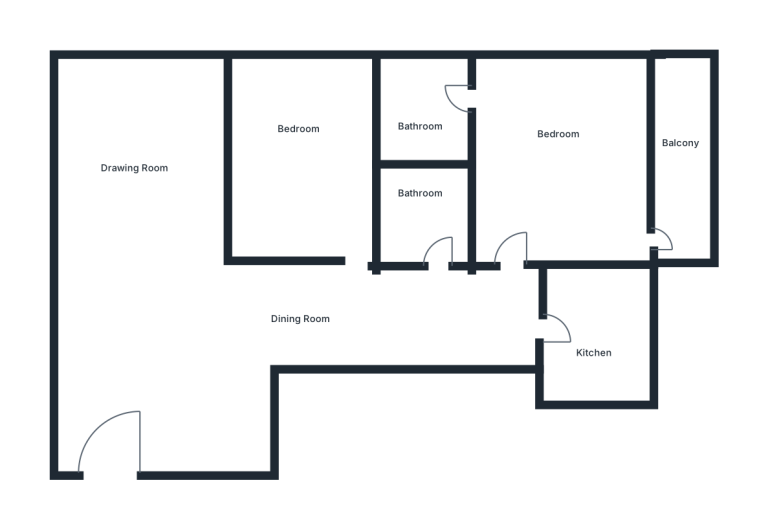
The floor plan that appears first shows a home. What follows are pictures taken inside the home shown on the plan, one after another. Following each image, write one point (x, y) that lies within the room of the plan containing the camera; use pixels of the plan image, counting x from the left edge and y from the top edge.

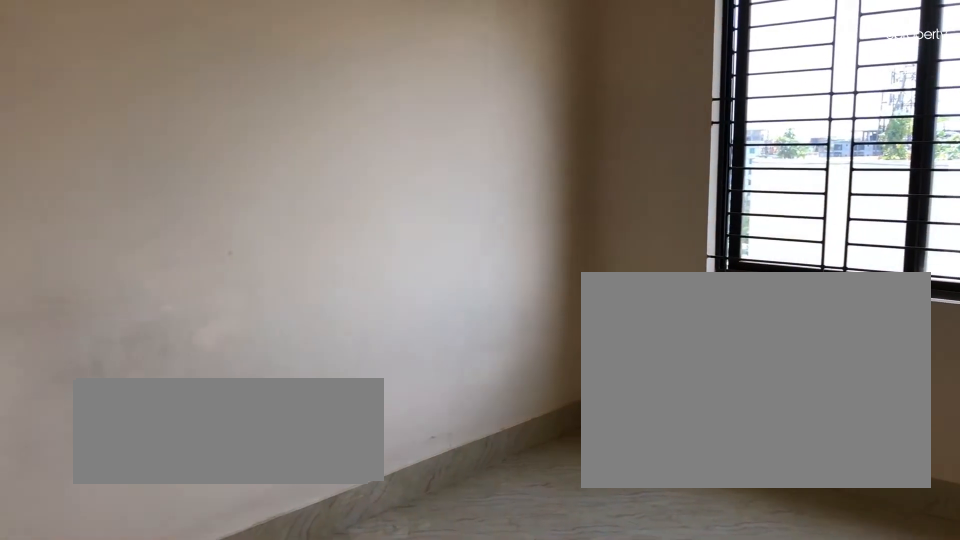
(309, 168)
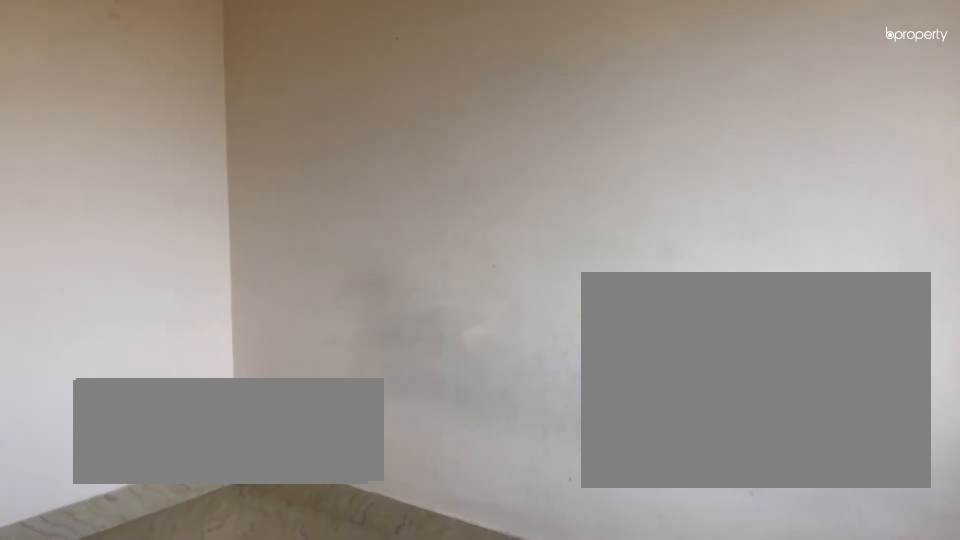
(309, 168)
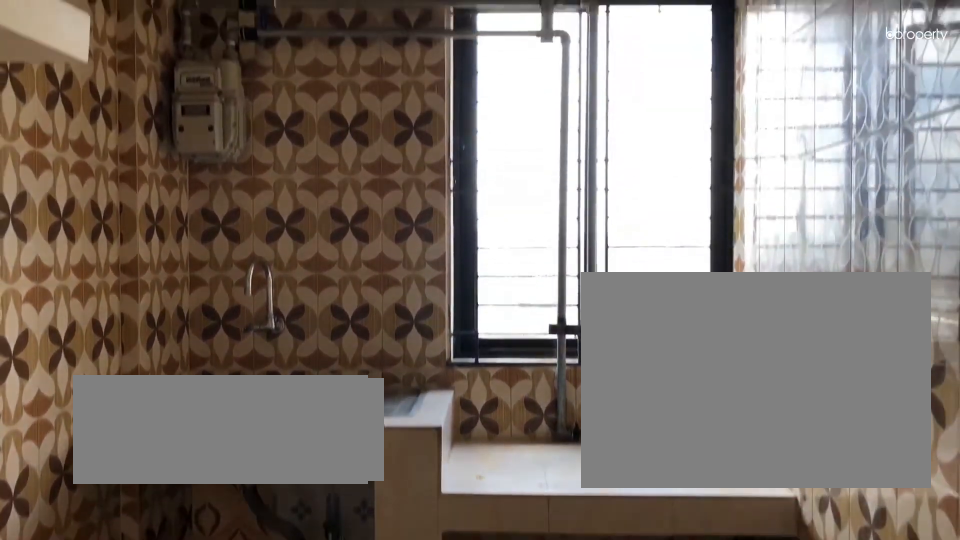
(590, 327)
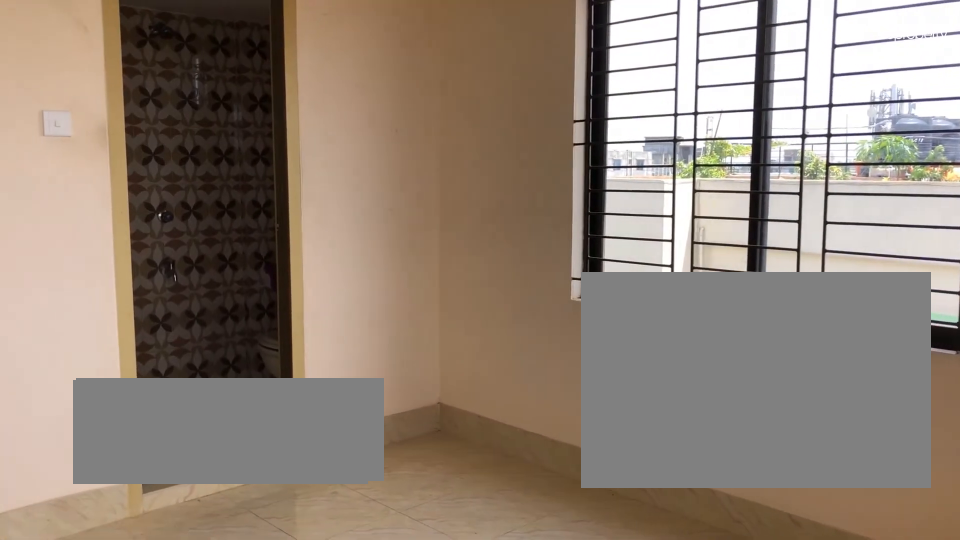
(561, 149)
